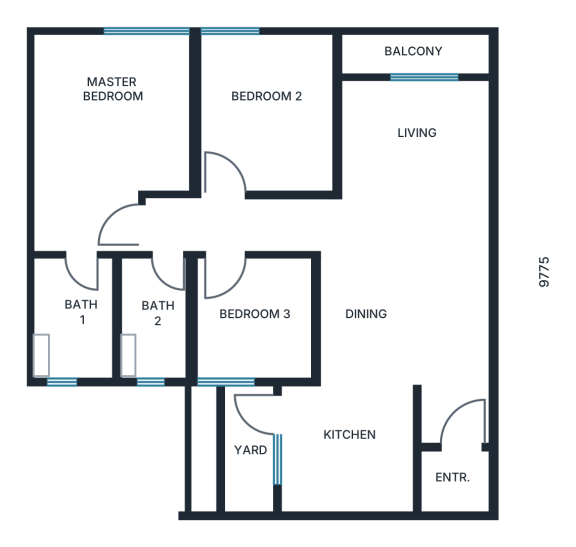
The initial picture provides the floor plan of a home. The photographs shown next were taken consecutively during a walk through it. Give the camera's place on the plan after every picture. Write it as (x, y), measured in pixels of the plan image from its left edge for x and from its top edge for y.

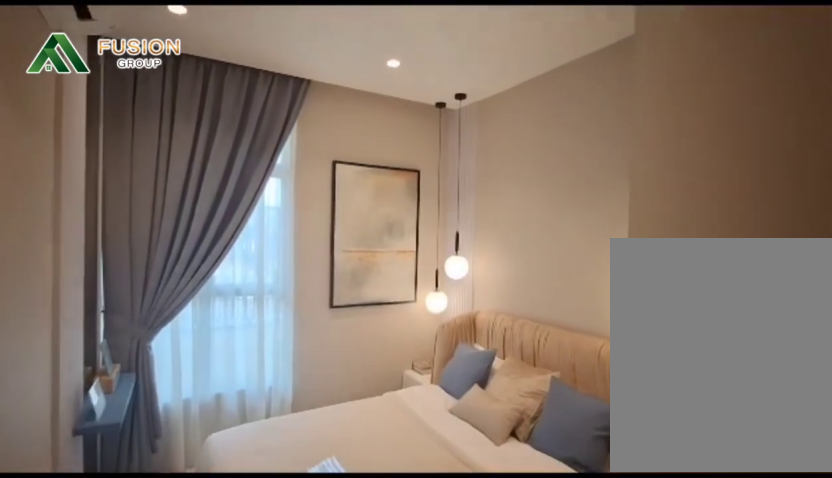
(233, 161)
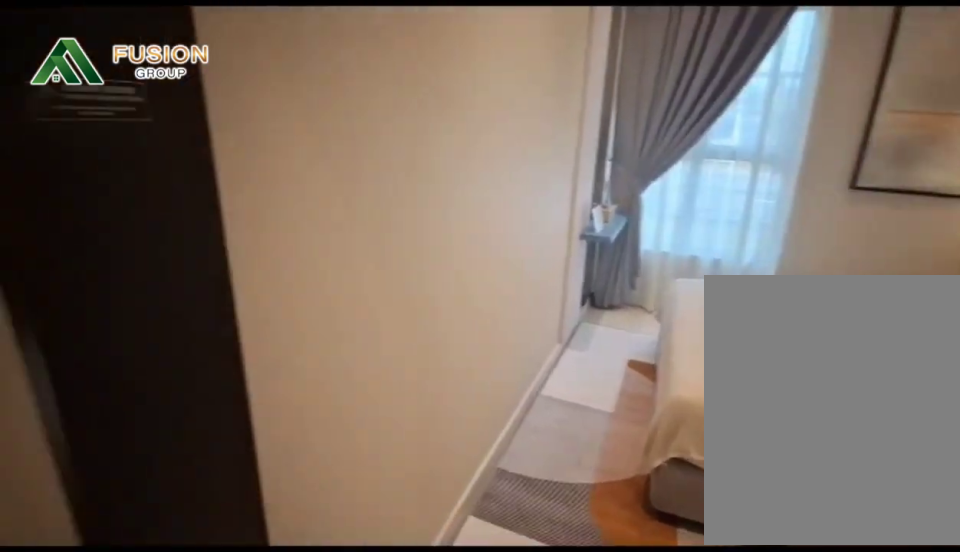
(228, 230)
